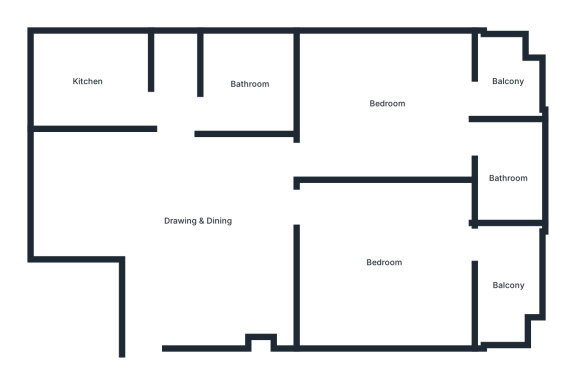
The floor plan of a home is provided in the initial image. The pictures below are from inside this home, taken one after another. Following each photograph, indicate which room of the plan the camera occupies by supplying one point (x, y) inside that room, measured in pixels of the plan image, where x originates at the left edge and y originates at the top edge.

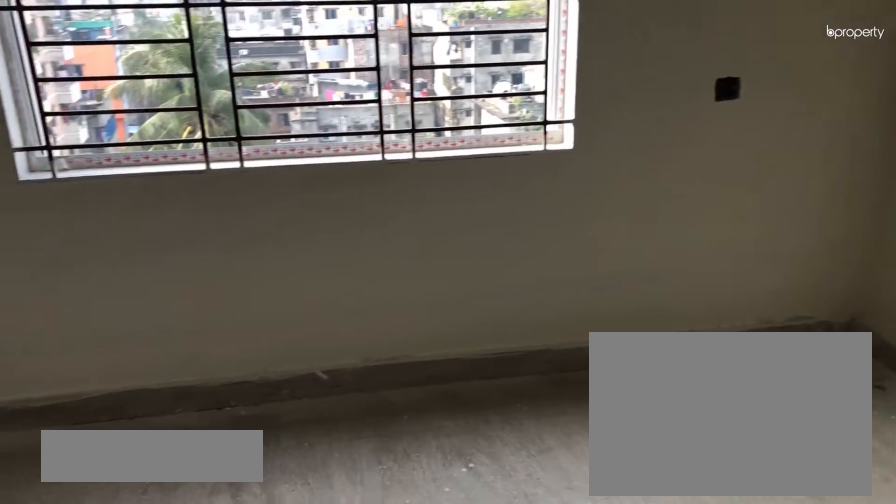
(387, 104)
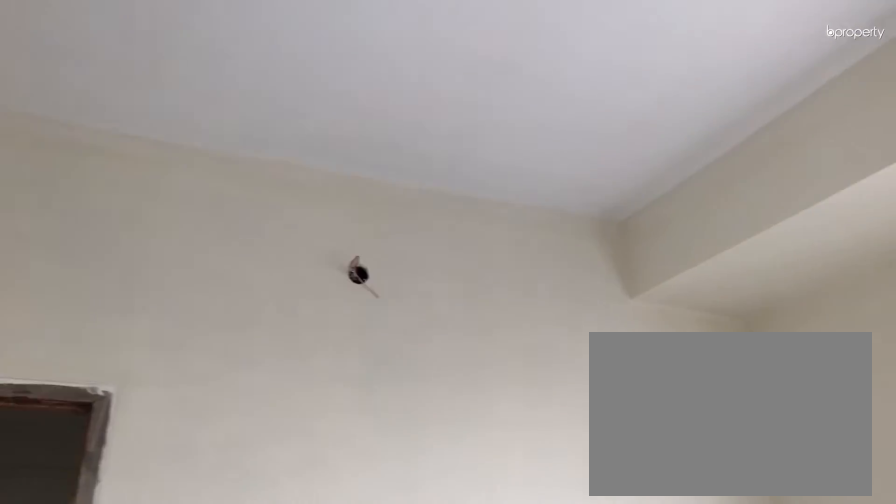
(387, 104)
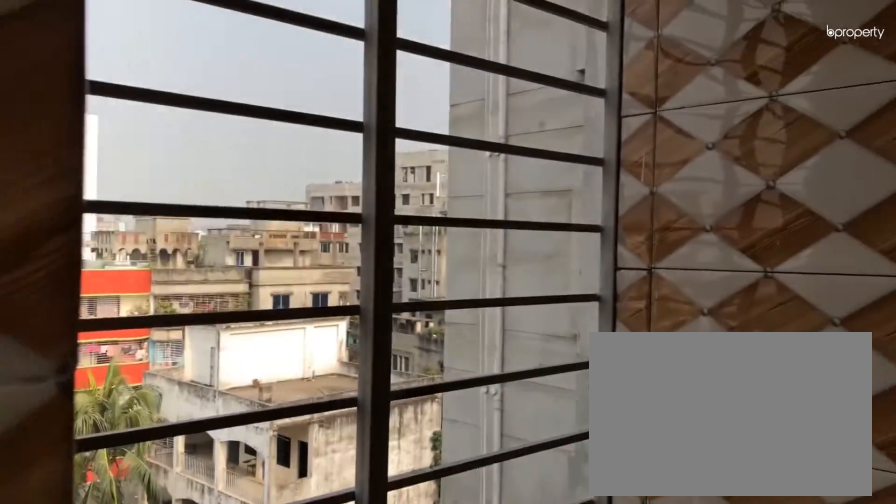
(509, 81)
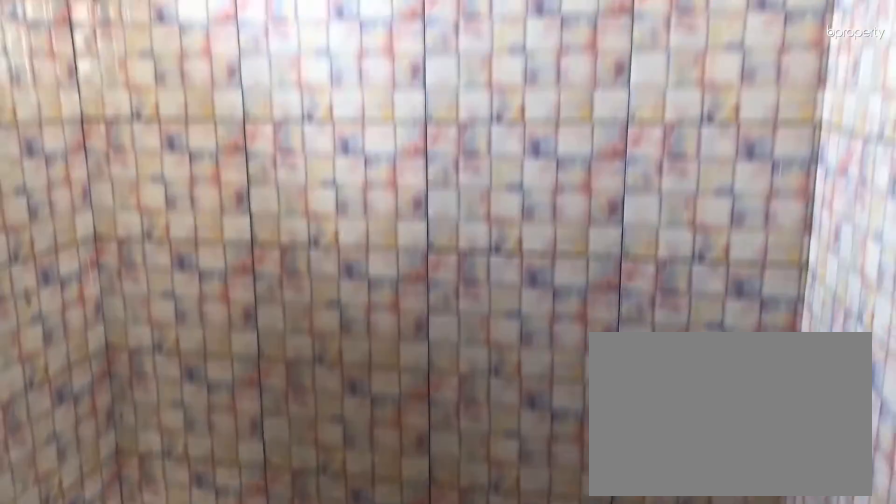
(508, 179)
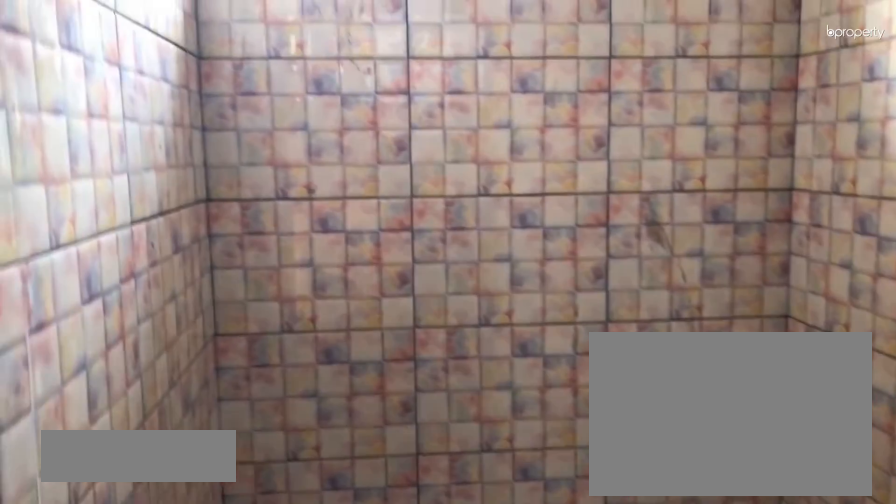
(251, 83)
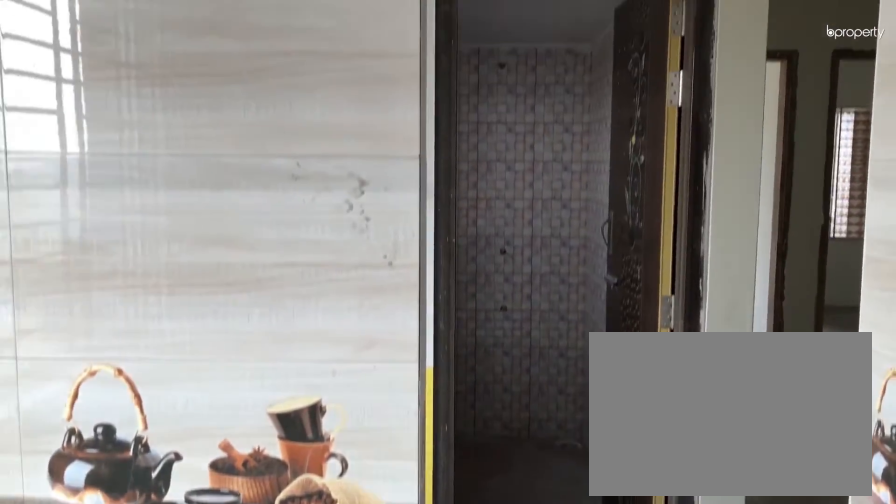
(86, 81)
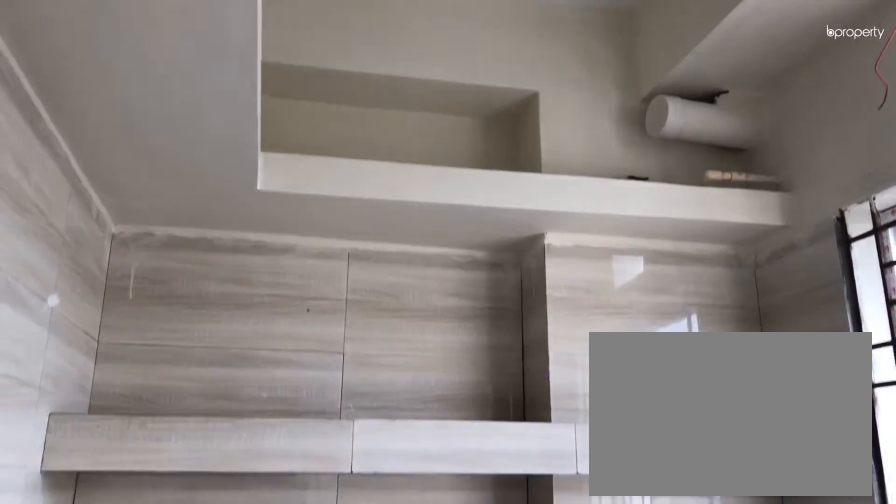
(86, 81)
